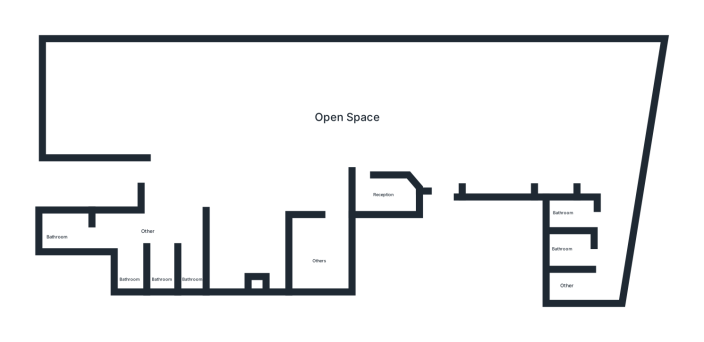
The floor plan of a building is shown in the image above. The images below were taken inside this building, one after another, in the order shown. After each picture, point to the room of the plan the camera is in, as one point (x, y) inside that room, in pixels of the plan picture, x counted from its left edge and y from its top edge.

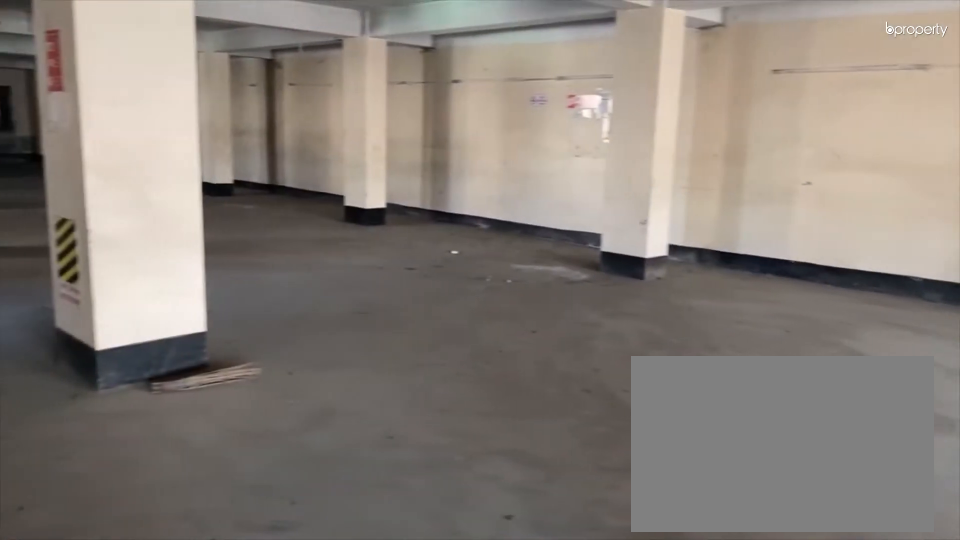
(527, 135)
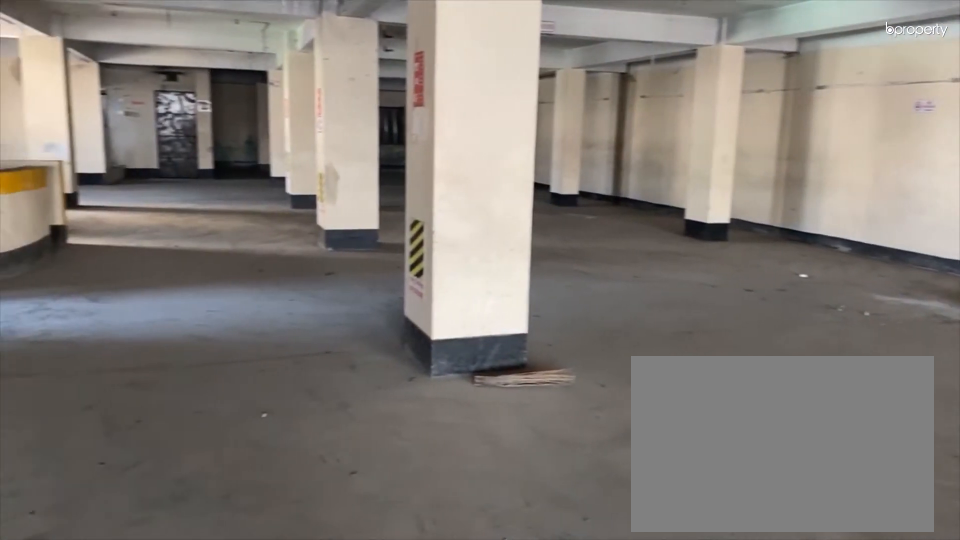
(527, 135)
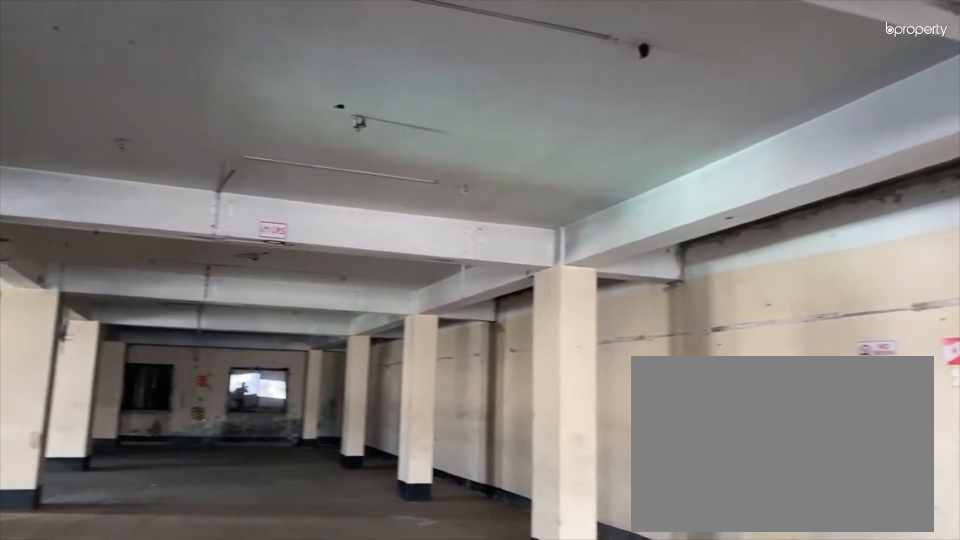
(445, 81)
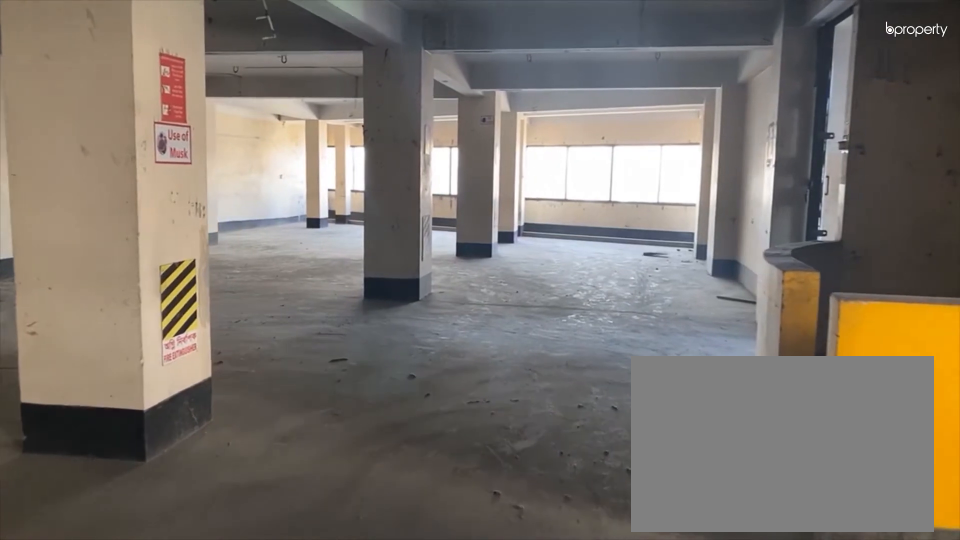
(319, 125)
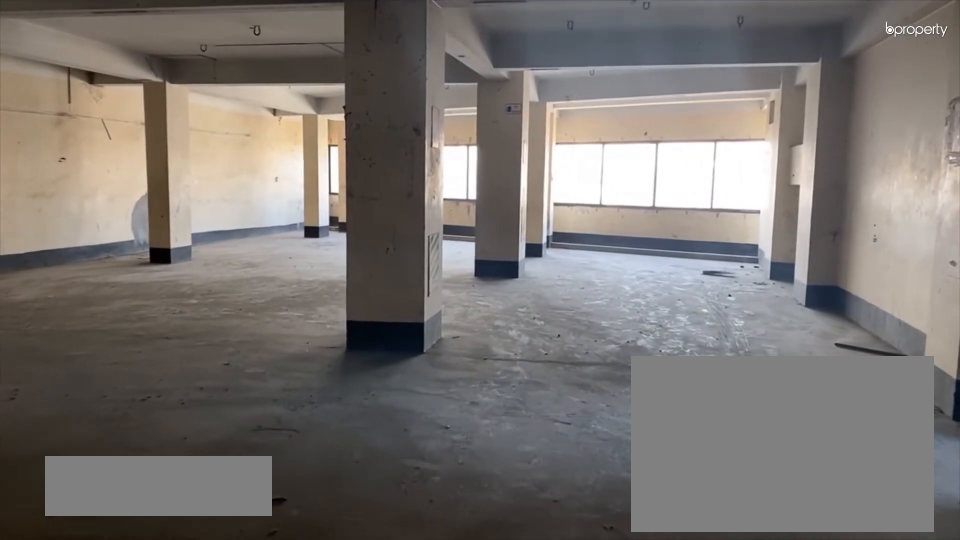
(391, 116)
